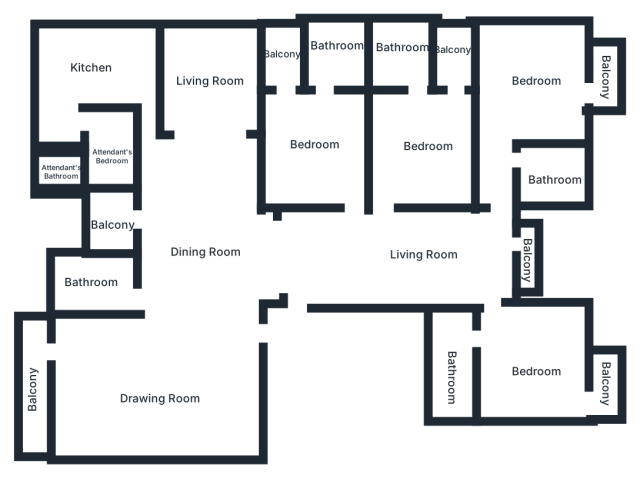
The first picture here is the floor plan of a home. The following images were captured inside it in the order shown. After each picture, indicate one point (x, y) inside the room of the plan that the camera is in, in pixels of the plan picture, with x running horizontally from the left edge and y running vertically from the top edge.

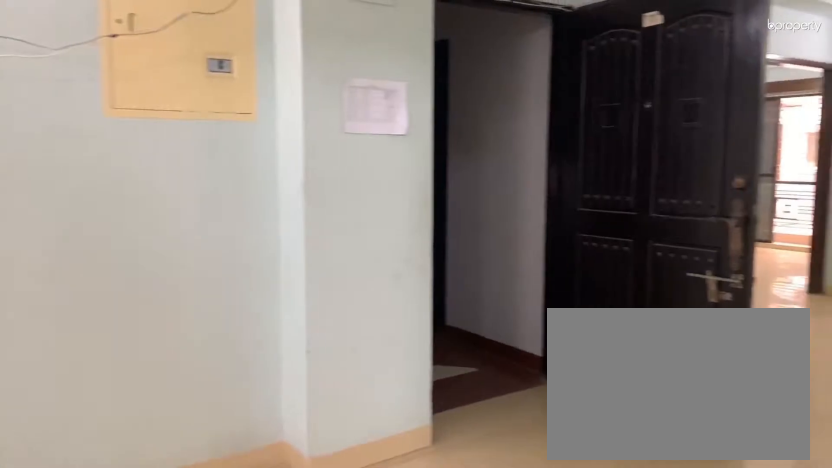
(392, 253)
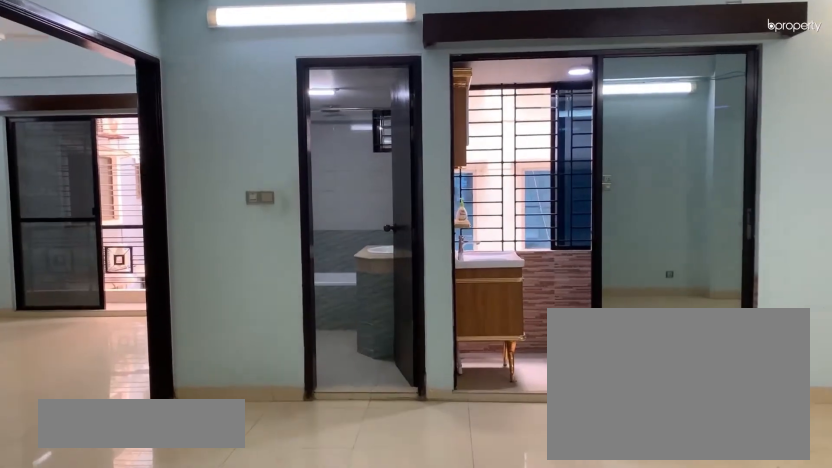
(196, 237)
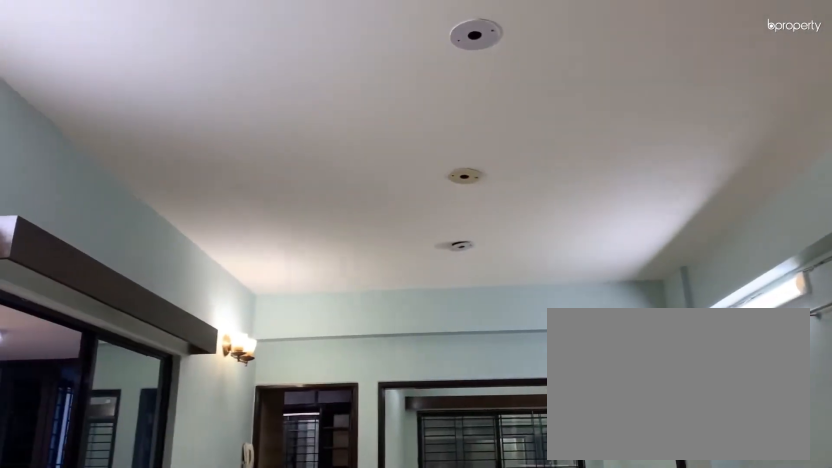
(196, 237)
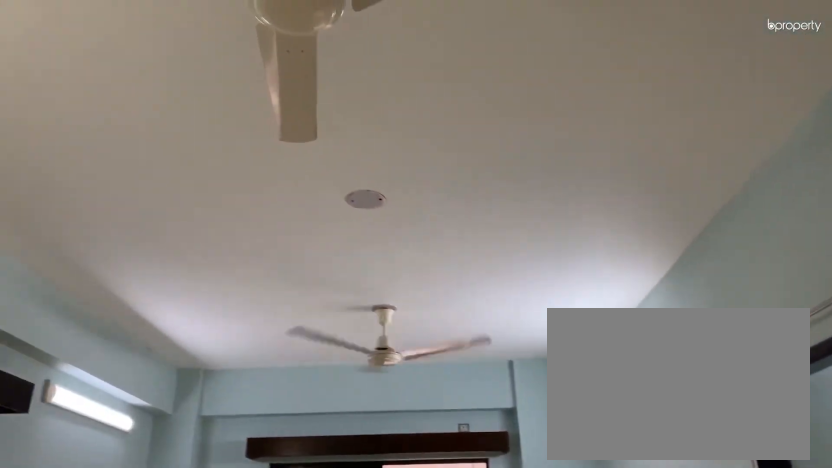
(159, 382)
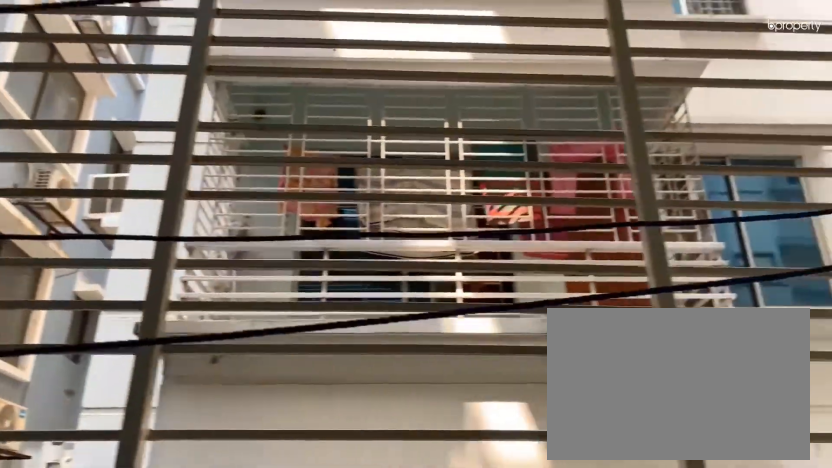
(30, 391)
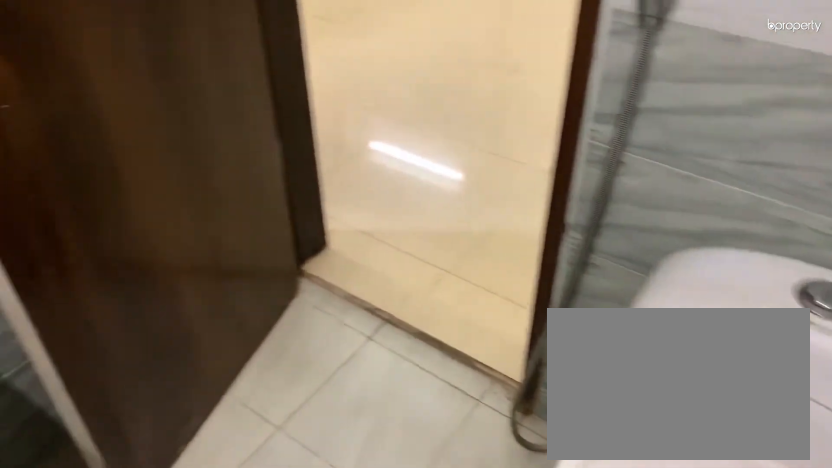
(100, 285)
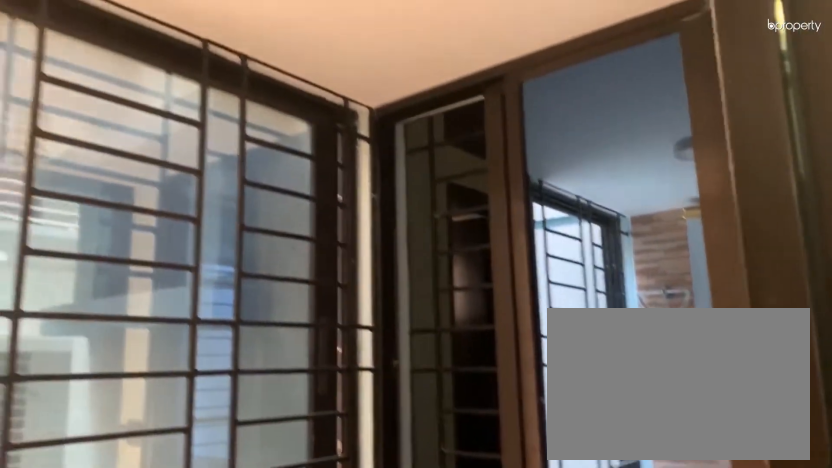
(108, 223)
